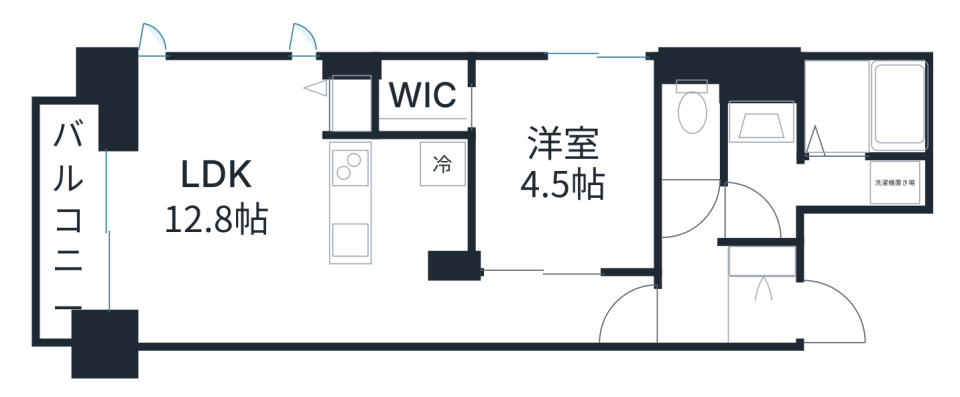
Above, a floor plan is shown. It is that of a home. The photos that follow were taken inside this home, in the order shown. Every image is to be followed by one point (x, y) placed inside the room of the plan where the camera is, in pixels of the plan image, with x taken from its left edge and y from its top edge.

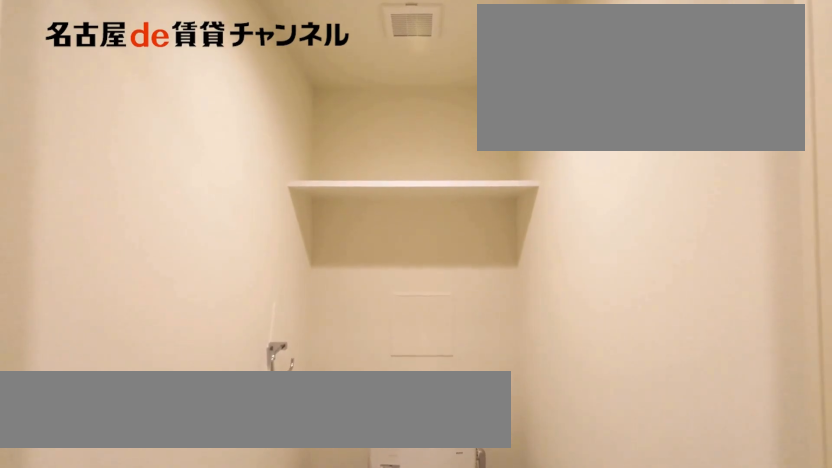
(693, 117)
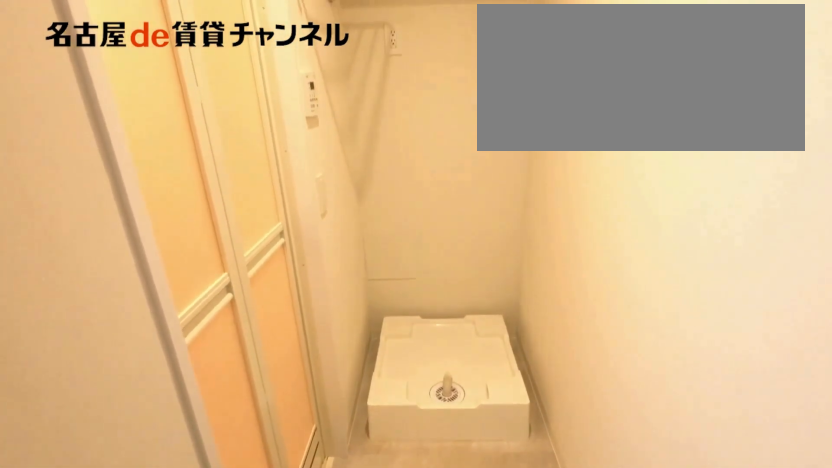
(818, 184)
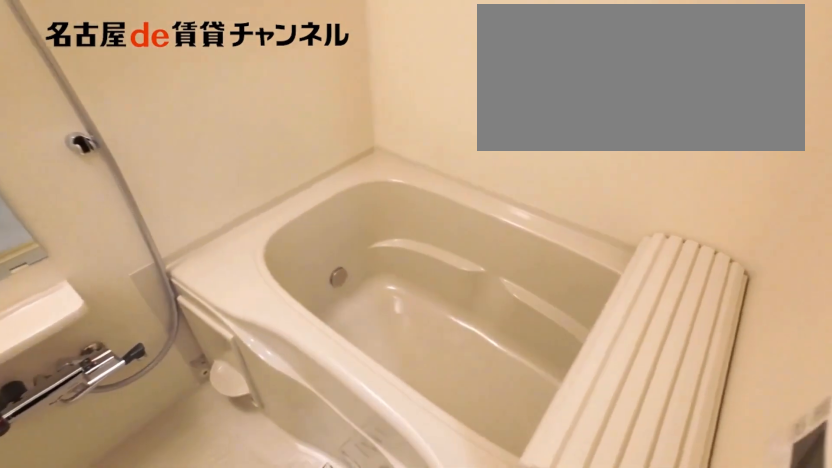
(817, 141)
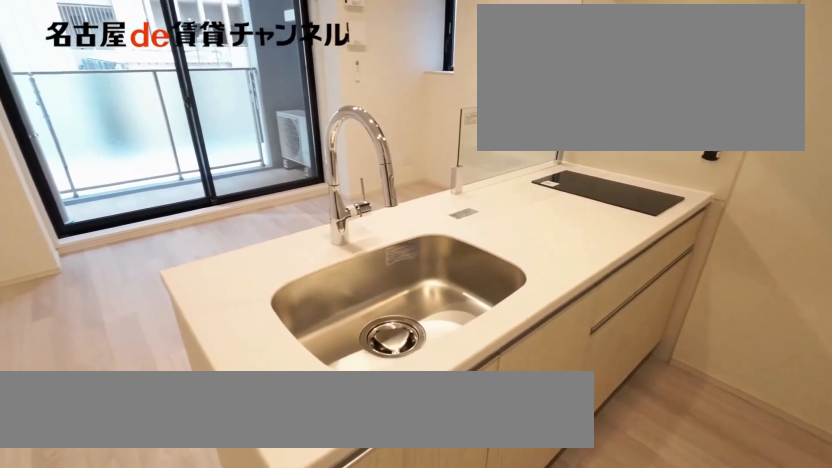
(400, 205)
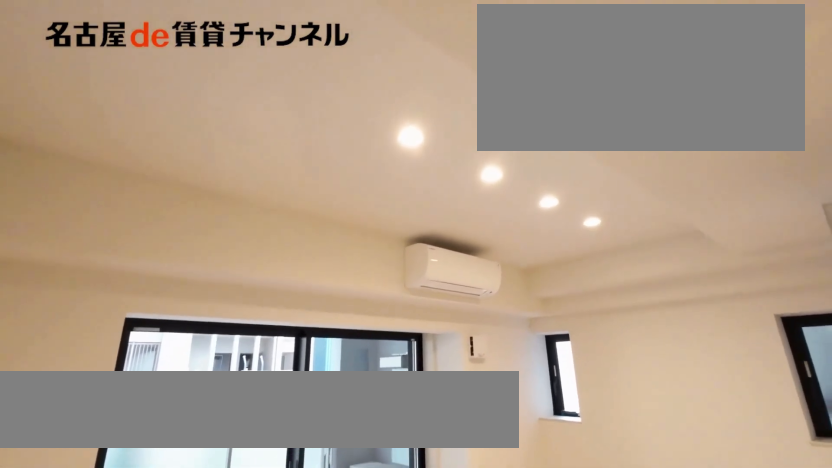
(215, 201)
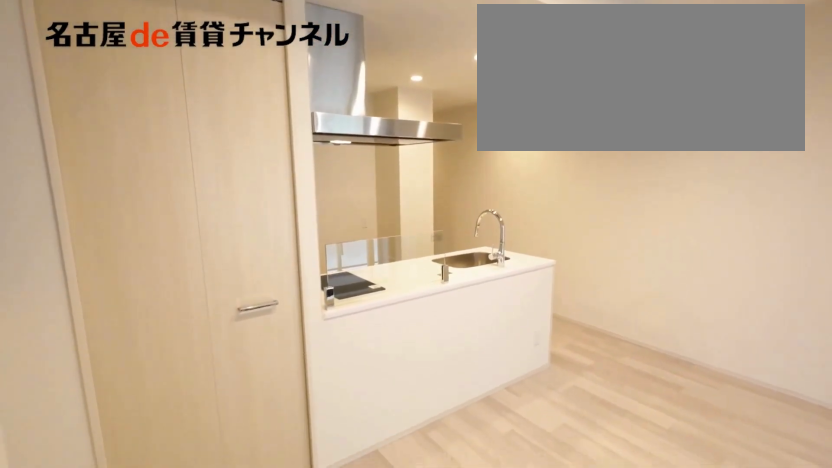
(215, 201)
